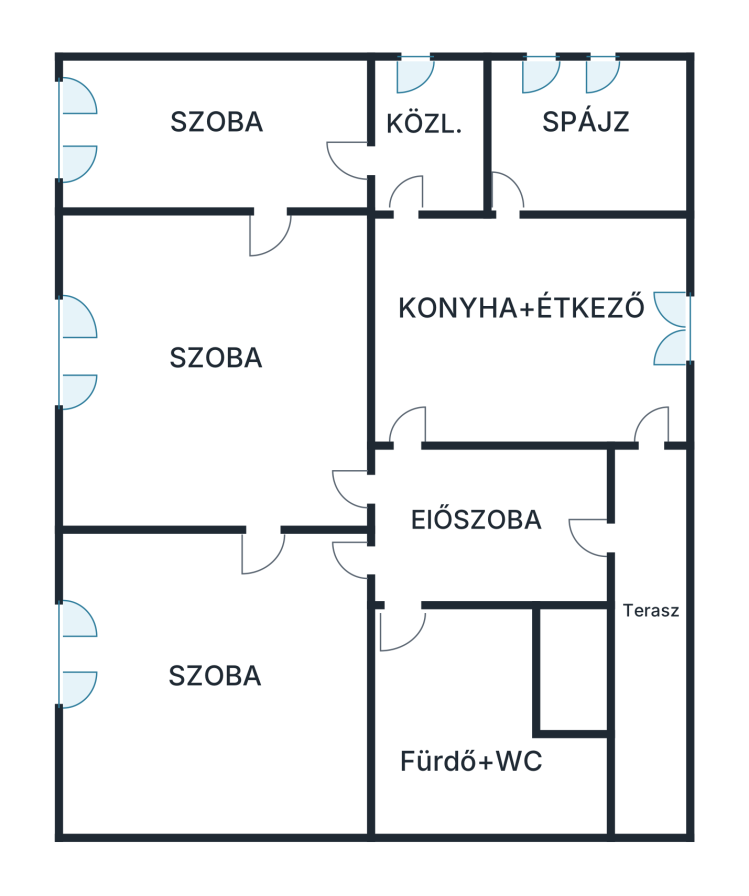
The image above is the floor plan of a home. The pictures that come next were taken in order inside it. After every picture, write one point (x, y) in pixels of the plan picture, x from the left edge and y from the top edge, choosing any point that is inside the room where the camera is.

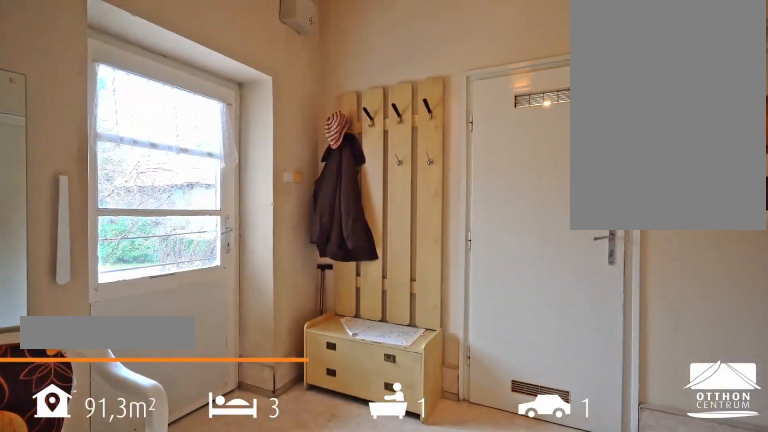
(488, 518)
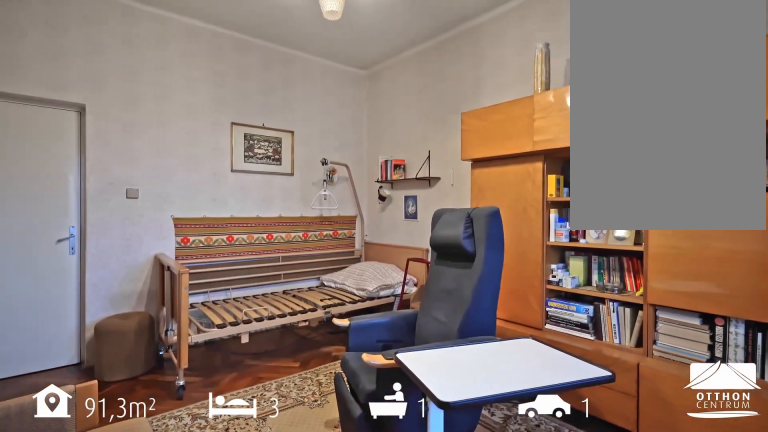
(216, 687)
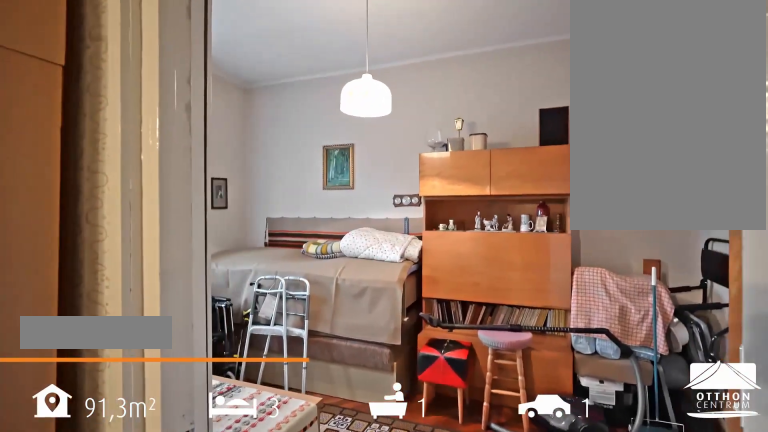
(216, 136)
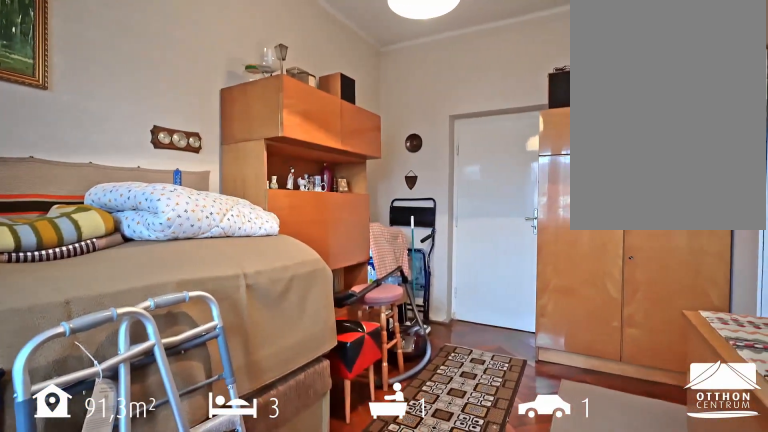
(216, 136)
